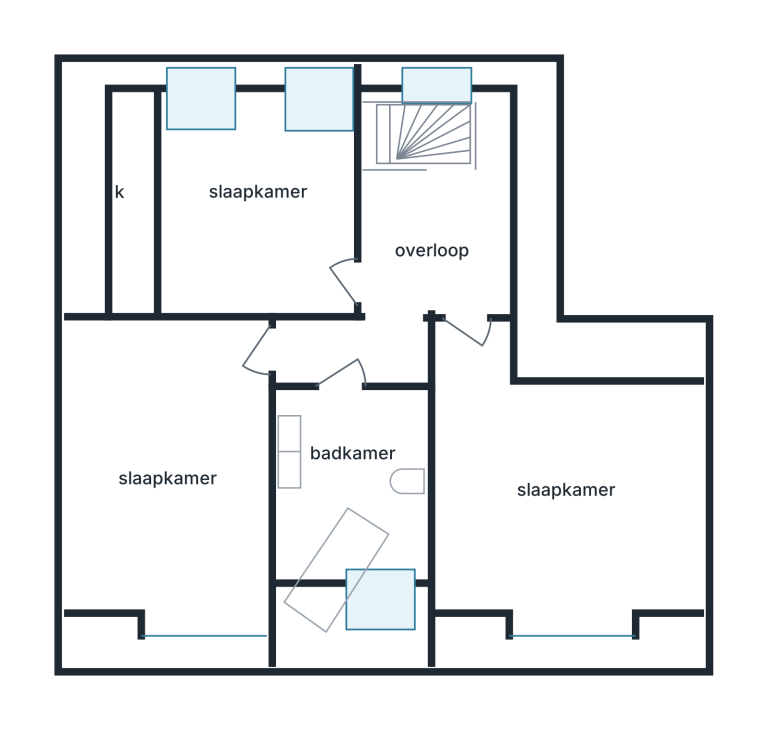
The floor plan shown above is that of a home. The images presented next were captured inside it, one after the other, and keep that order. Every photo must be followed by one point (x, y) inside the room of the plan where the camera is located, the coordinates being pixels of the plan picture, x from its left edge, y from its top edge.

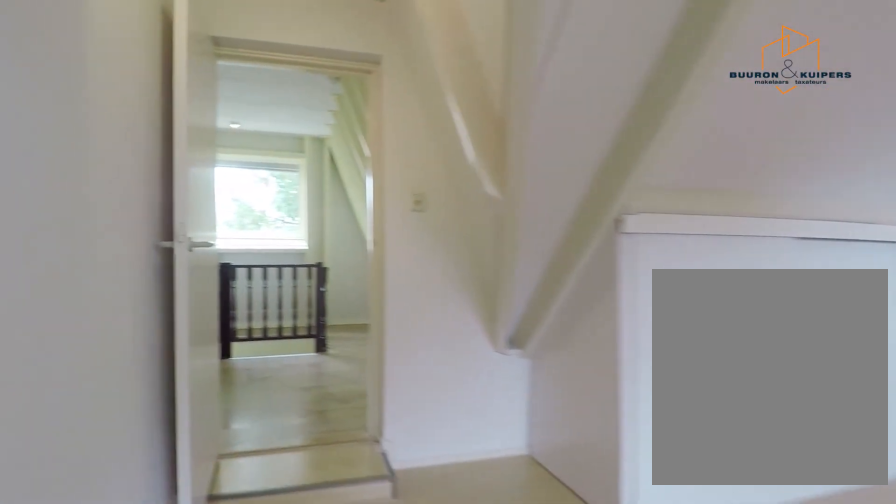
(566, 485)
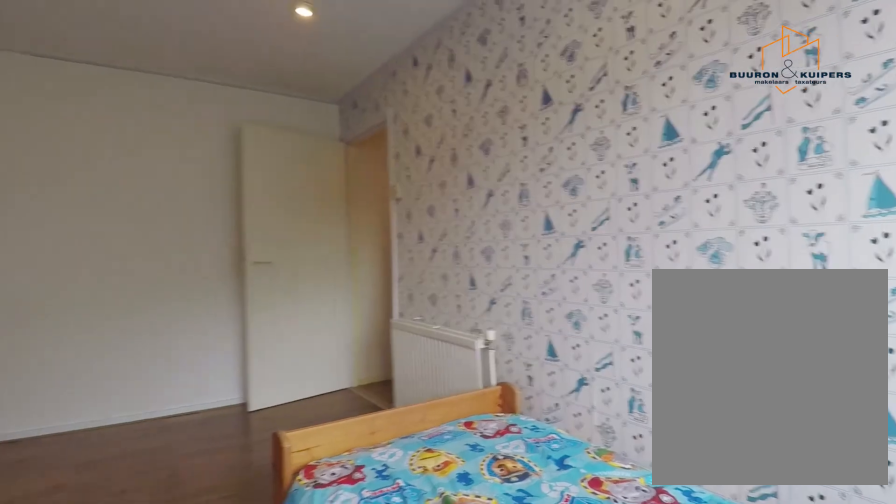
(166, 470)
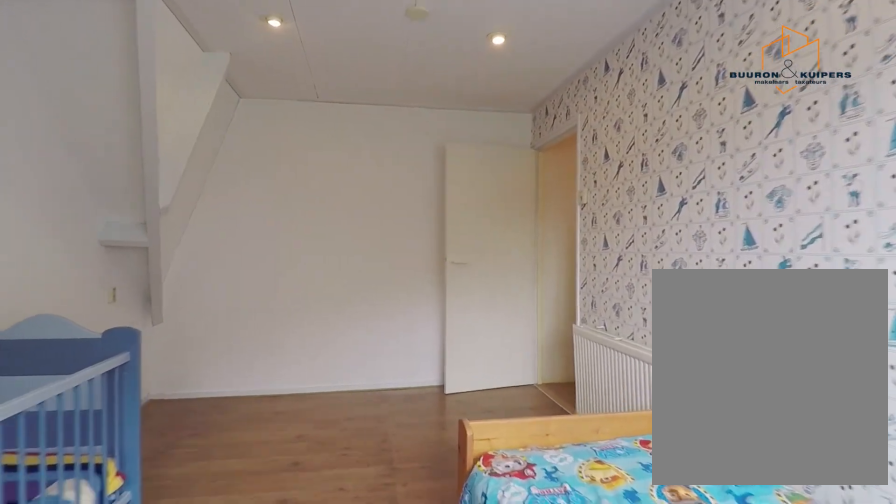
(166, 470)
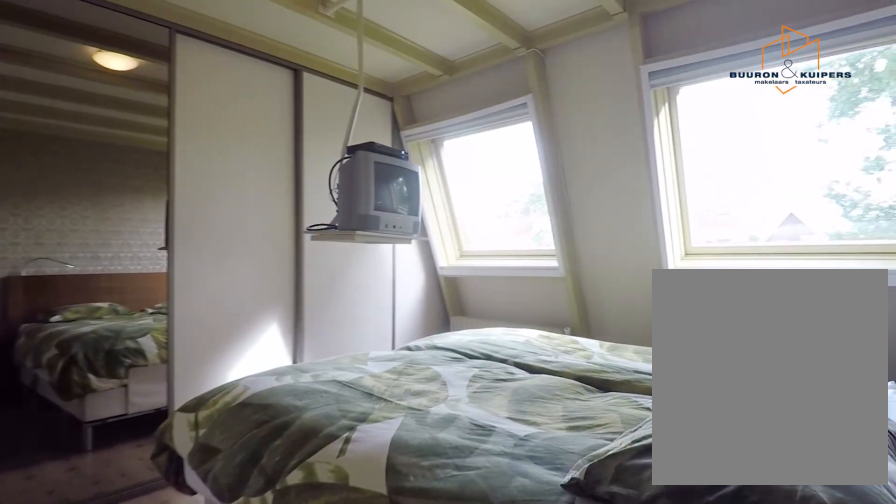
(250, 203)
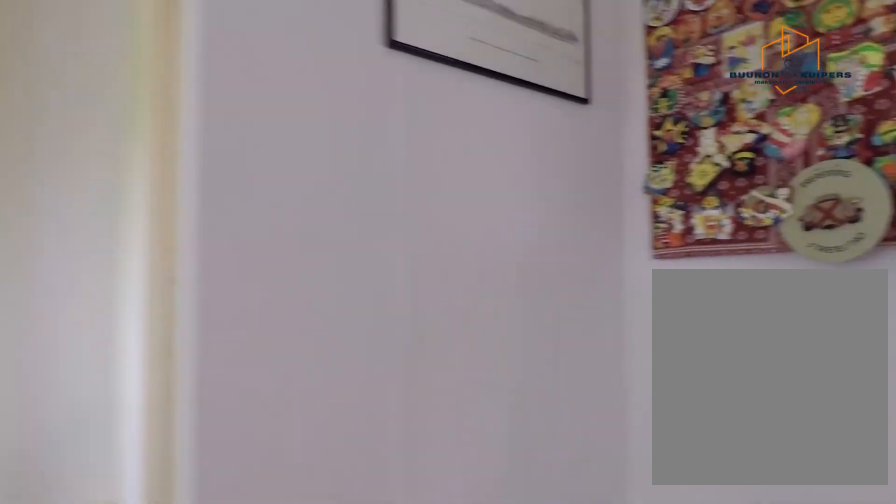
(418, 264)
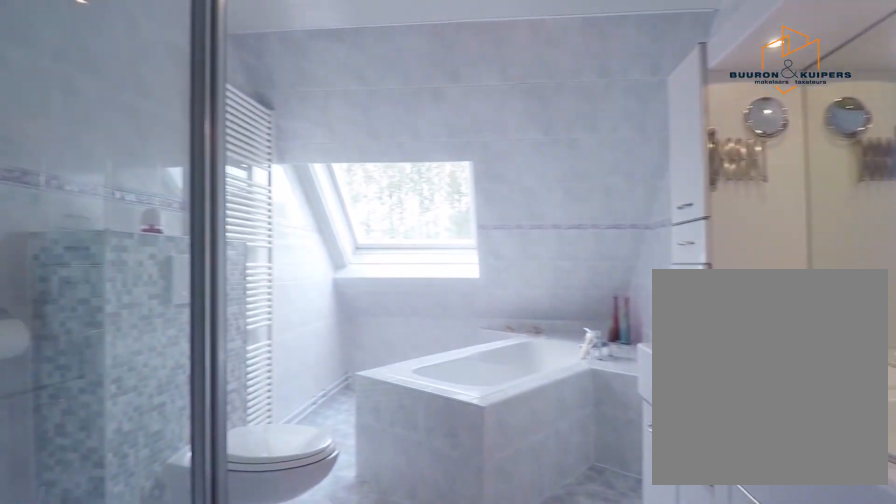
(351, 499)
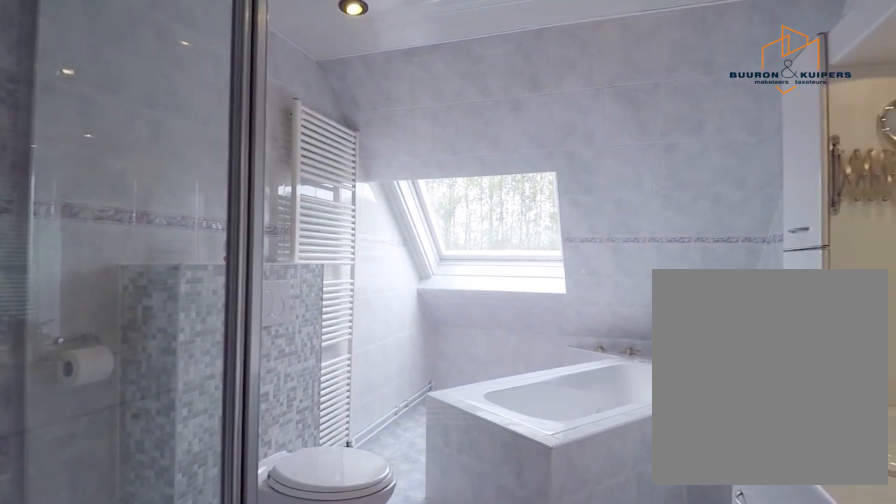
(351, 499)
